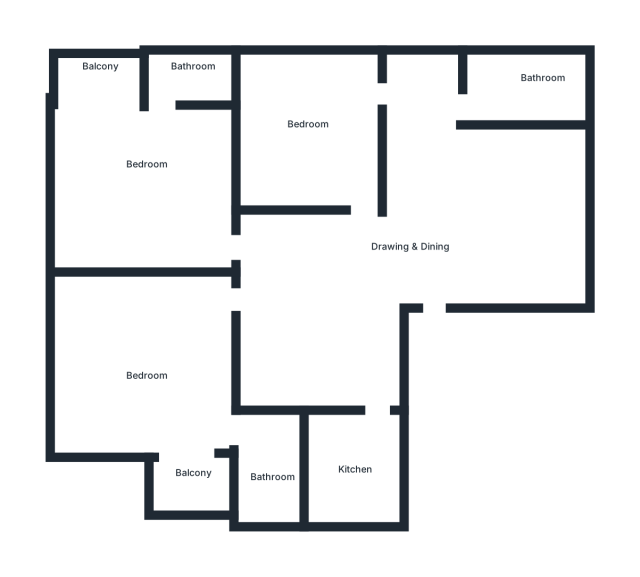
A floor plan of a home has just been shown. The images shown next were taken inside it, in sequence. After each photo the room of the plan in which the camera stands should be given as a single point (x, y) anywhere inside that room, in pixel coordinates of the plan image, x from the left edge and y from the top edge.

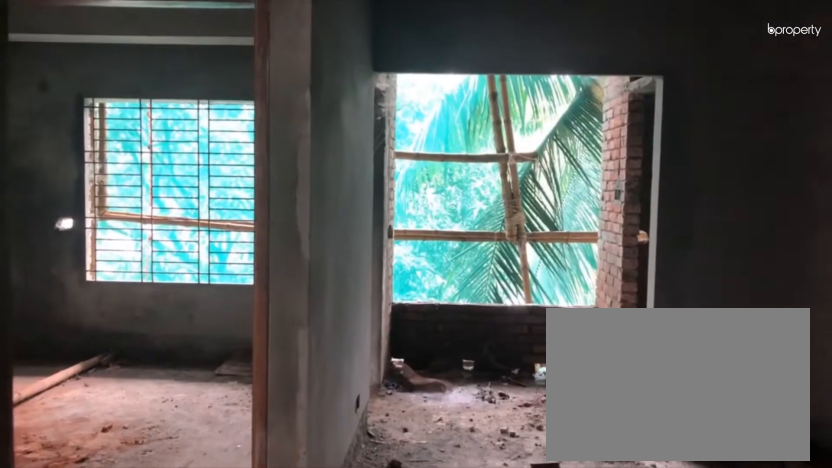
(461, 224)
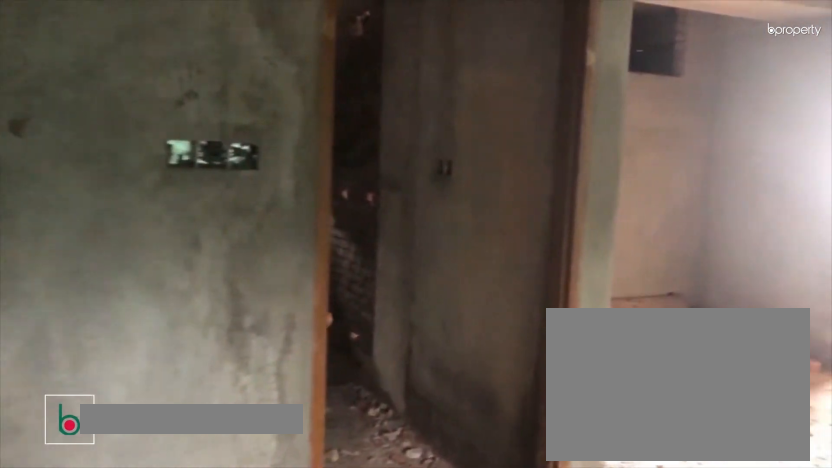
(454, 231)
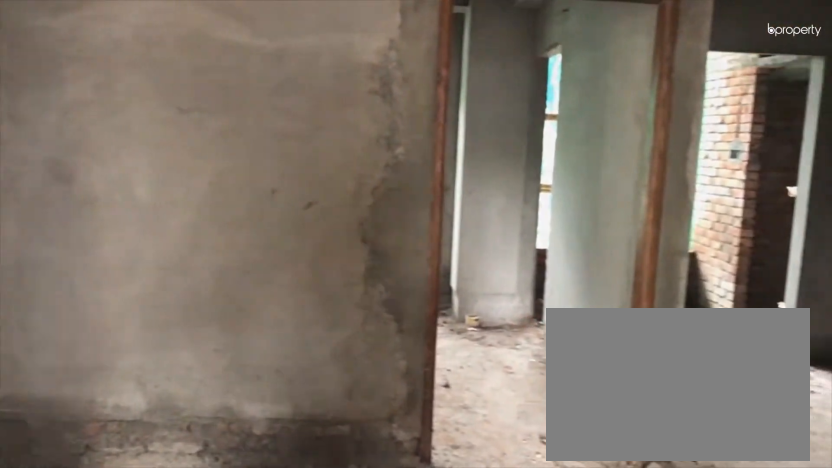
(360, 275)
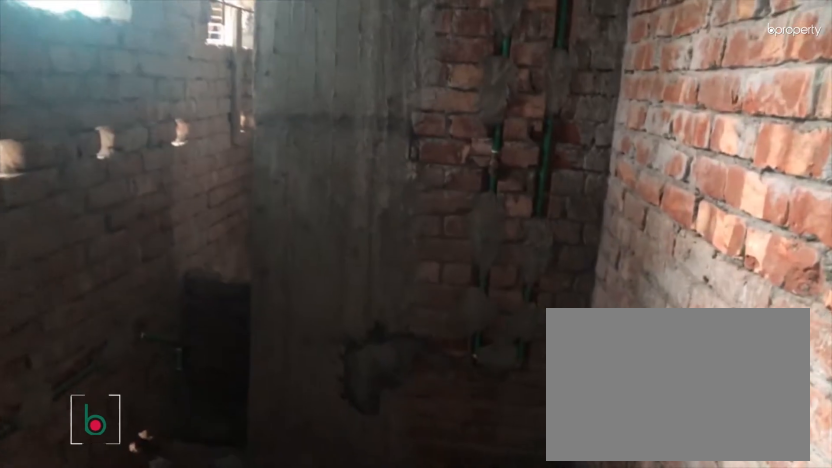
(512, 100)
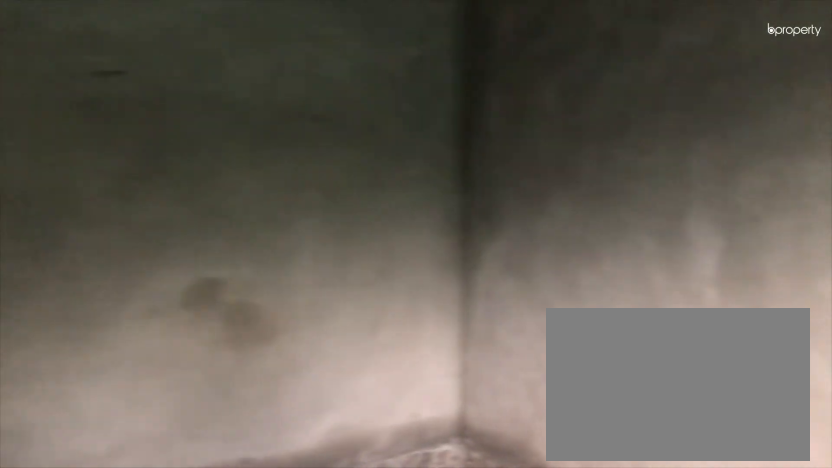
(308, 127)
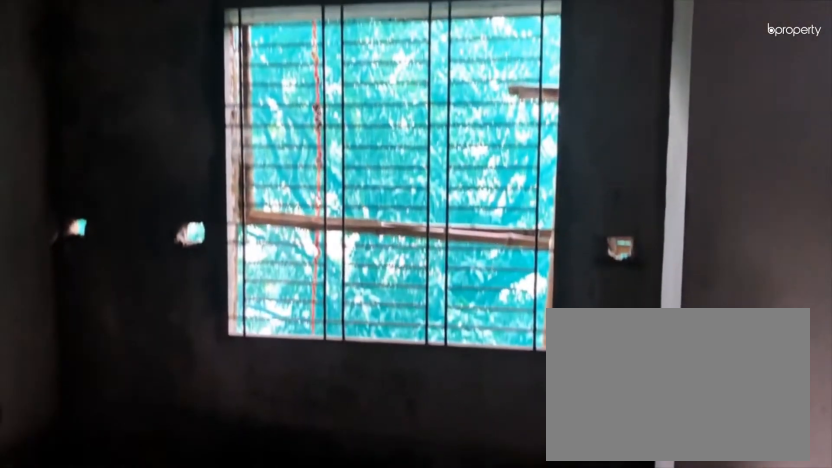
(315, 134)
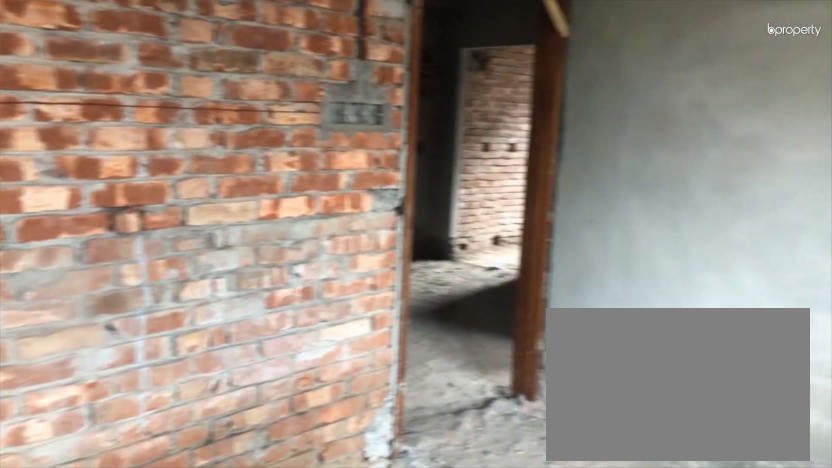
(152, 163)
